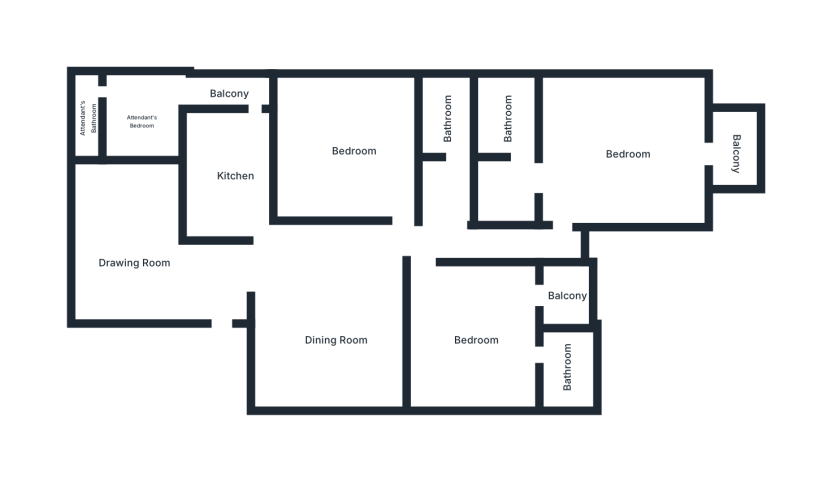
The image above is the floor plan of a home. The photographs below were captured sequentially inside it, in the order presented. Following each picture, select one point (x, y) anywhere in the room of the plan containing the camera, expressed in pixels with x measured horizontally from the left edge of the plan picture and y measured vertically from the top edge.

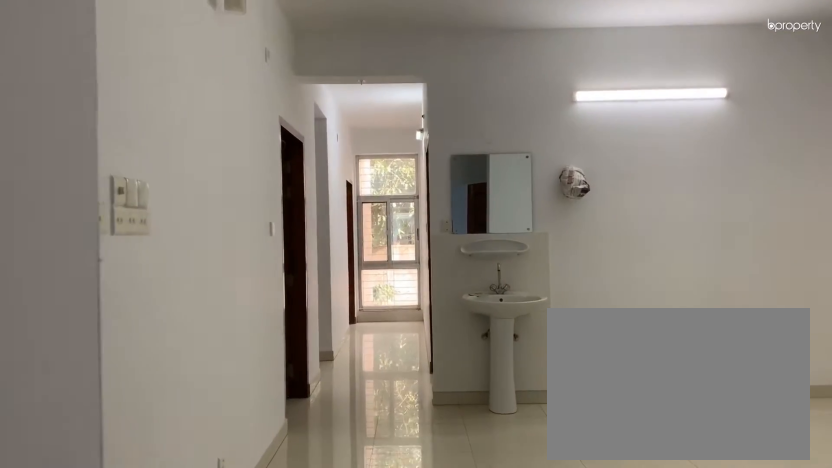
(336, 343)
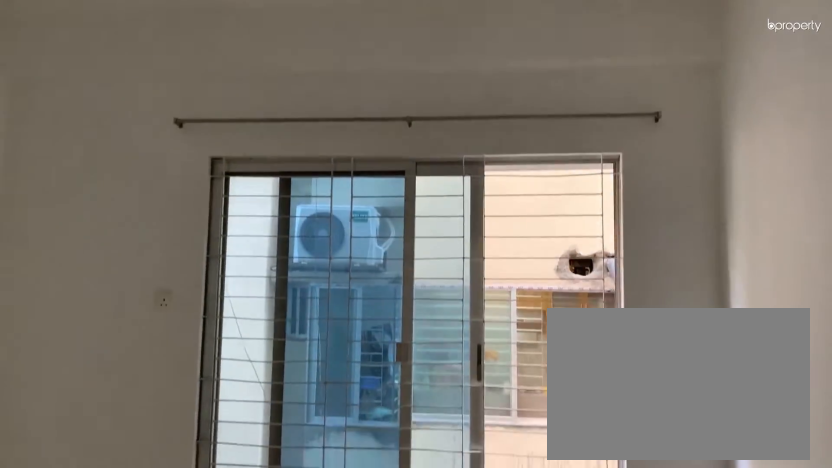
(355, 150)
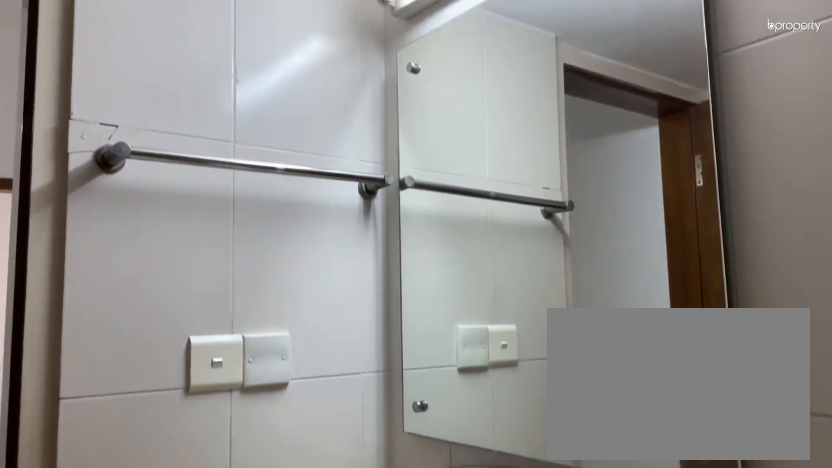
(448, 114)
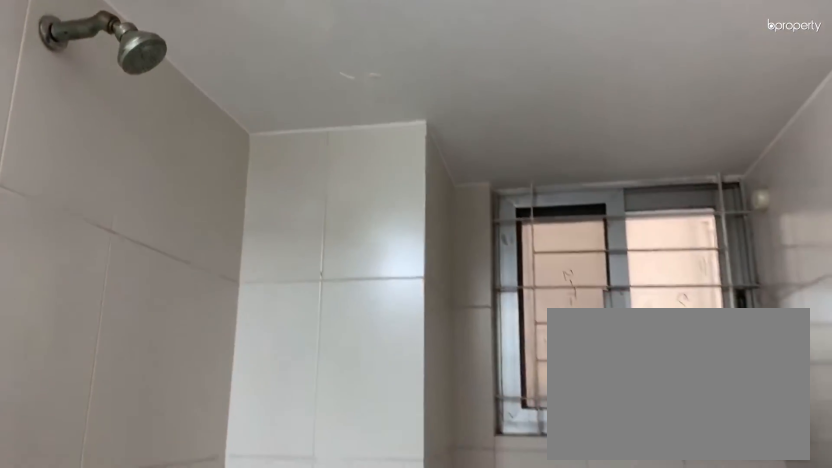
(448, 114)
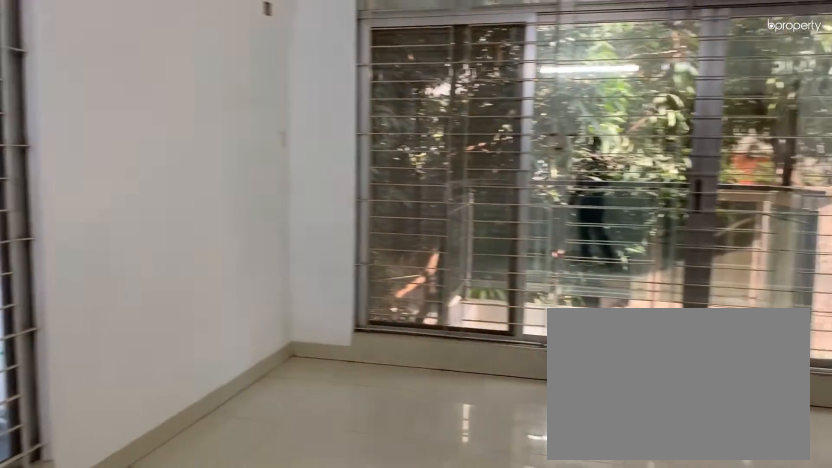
(626, 156)
